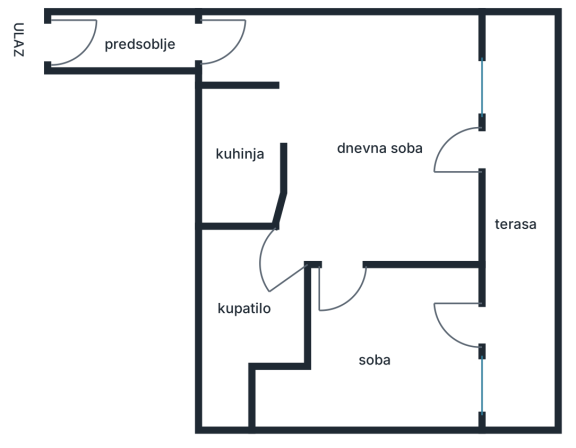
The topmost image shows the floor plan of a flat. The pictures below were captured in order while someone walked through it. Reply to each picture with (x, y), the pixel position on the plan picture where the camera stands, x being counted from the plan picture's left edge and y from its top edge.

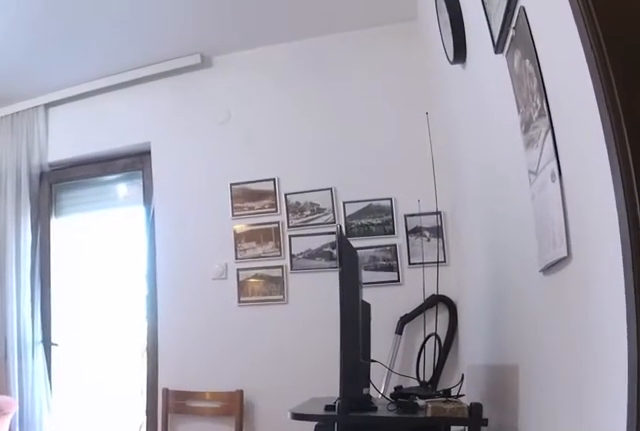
(299, 234)
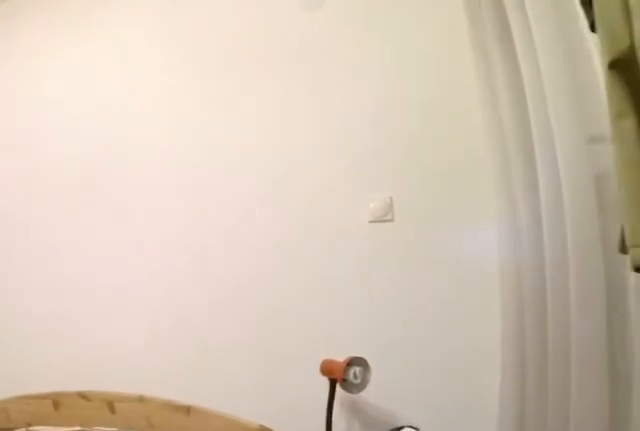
(336, 285)
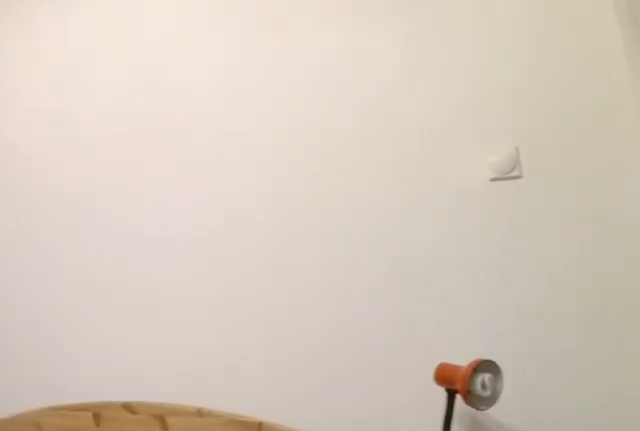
(334, 311)
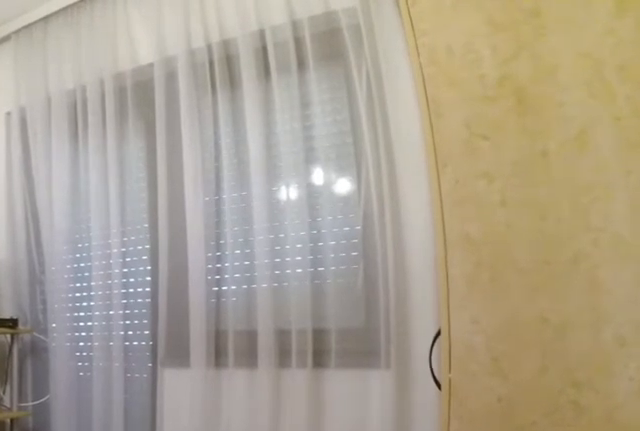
(326, 339)
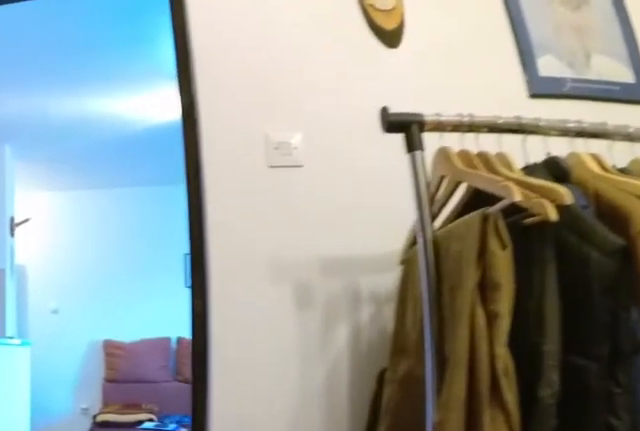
(339, 327)
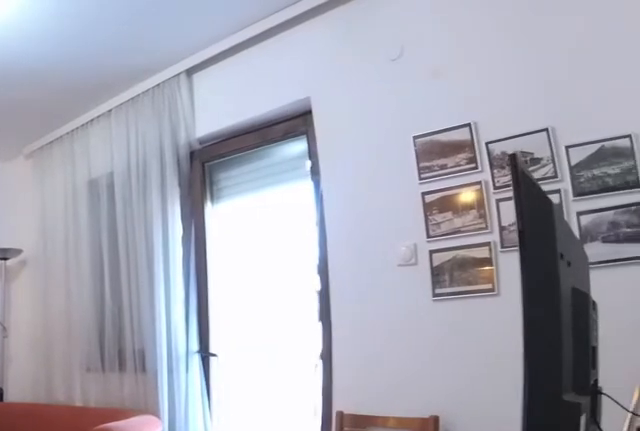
(336, 263)
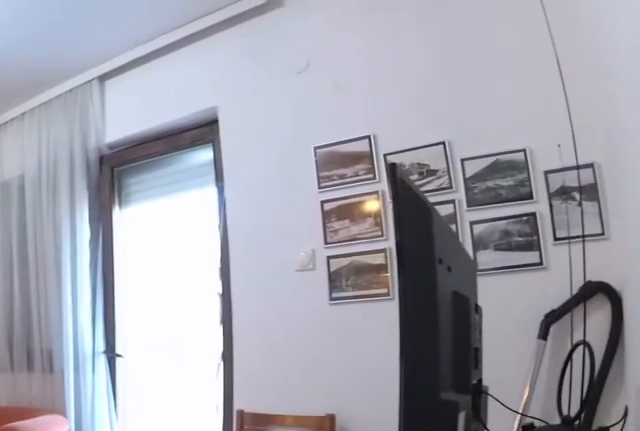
(342, 257)
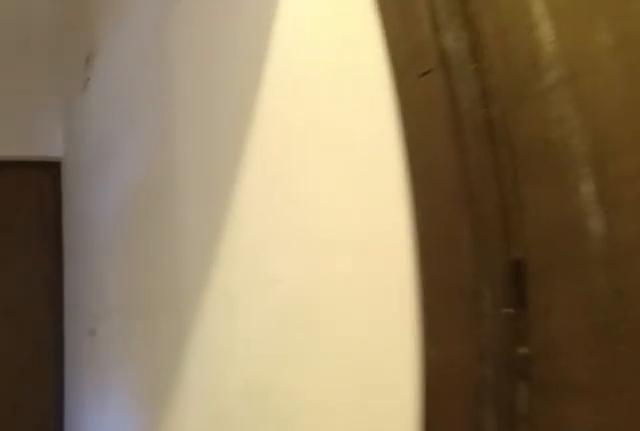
(217, 49)
